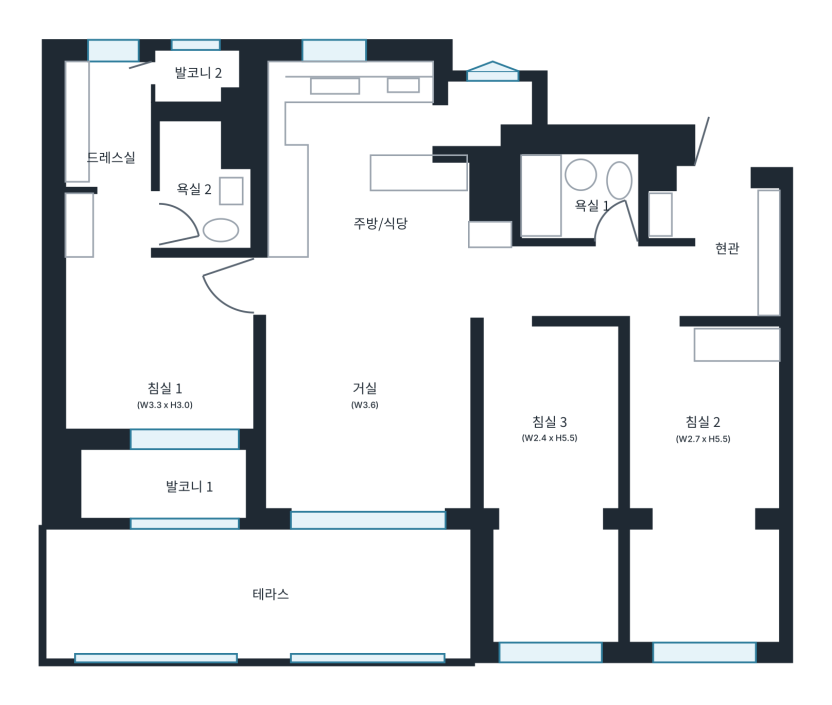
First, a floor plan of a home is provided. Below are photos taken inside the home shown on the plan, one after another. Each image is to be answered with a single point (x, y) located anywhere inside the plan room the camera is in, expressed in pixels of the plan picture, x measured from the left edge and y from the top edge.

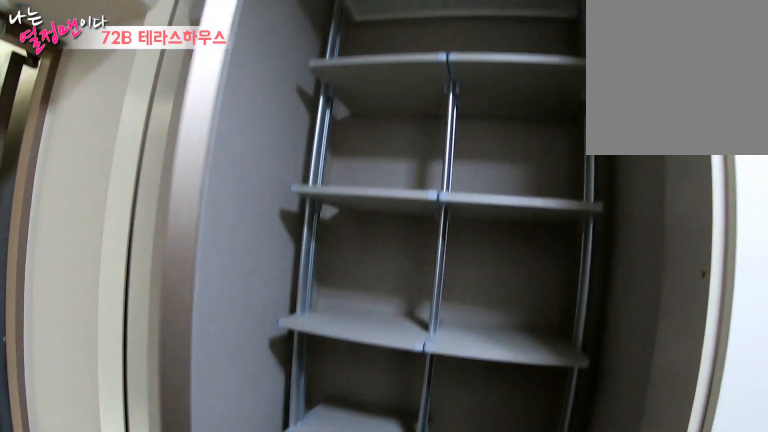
(732, 247)
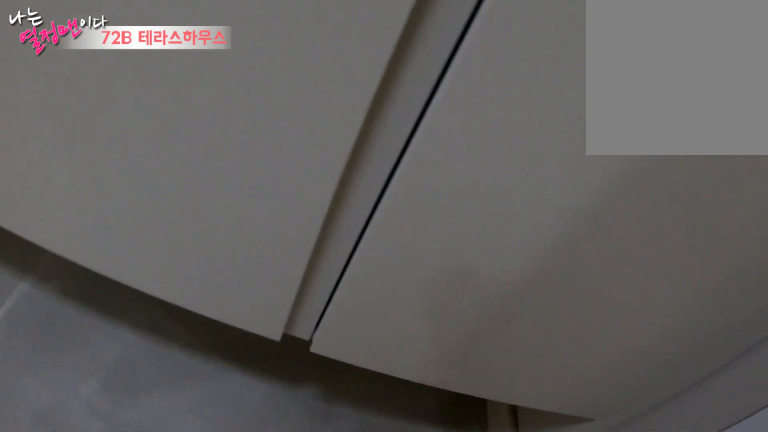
(732, 248)
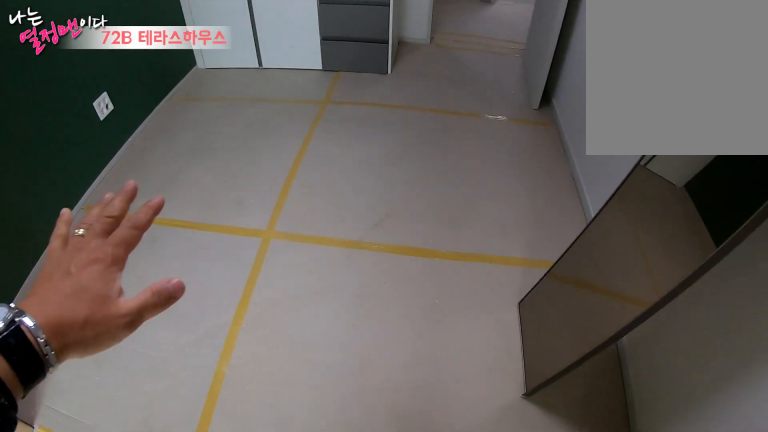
(705, 443)
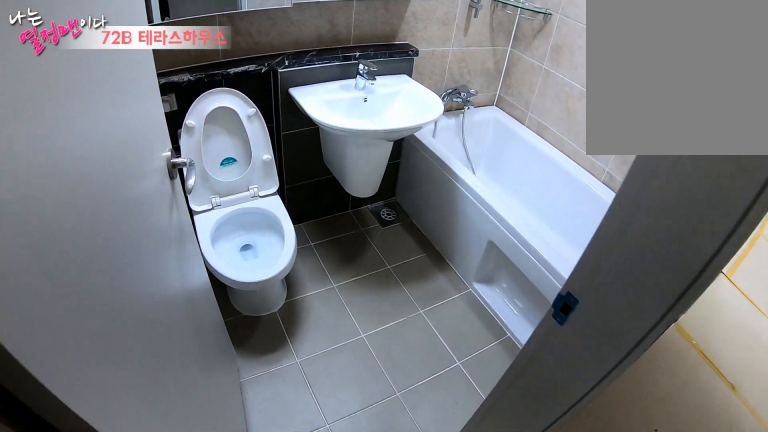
(585, 199)
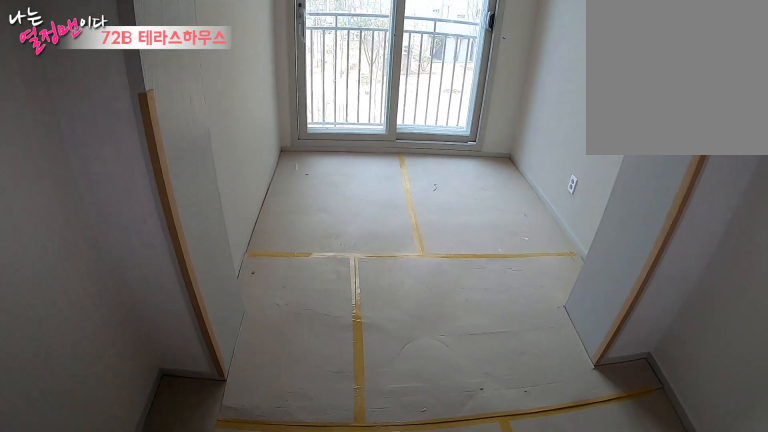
(552, 436)
